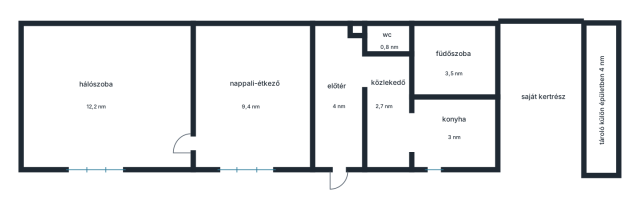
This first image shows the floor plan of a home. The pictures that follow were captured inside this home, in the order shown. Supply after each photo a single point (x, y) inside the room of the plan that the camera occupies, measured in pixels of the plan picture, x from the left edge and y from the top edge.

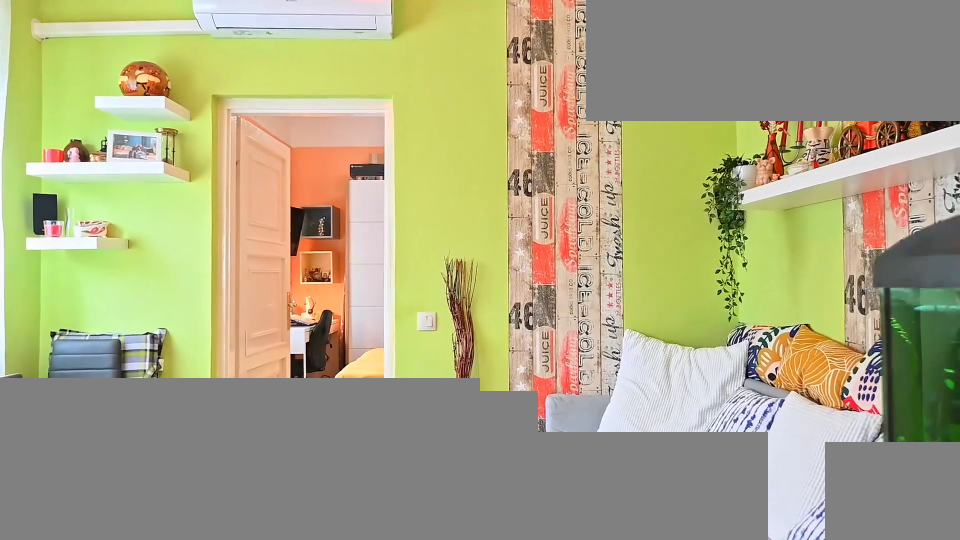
(253, 102)
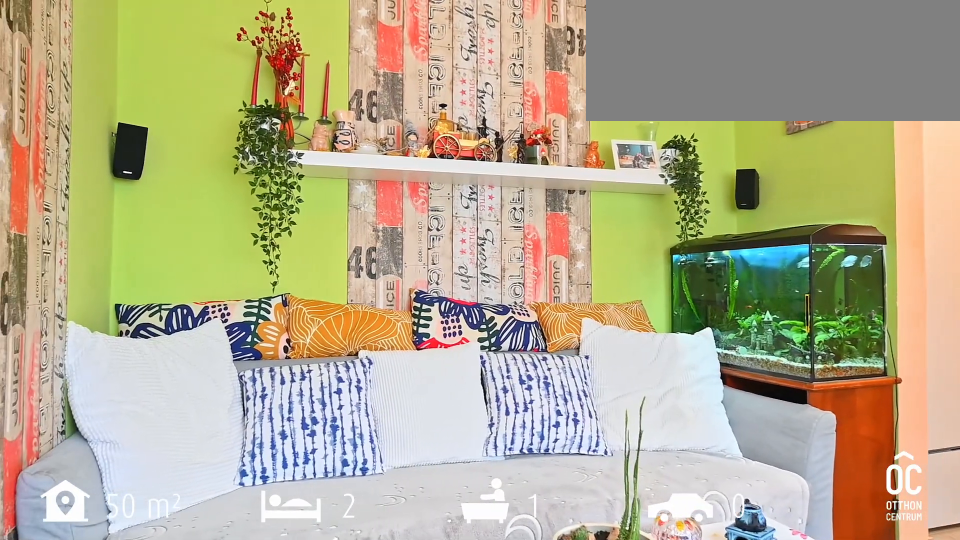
(253, 102)
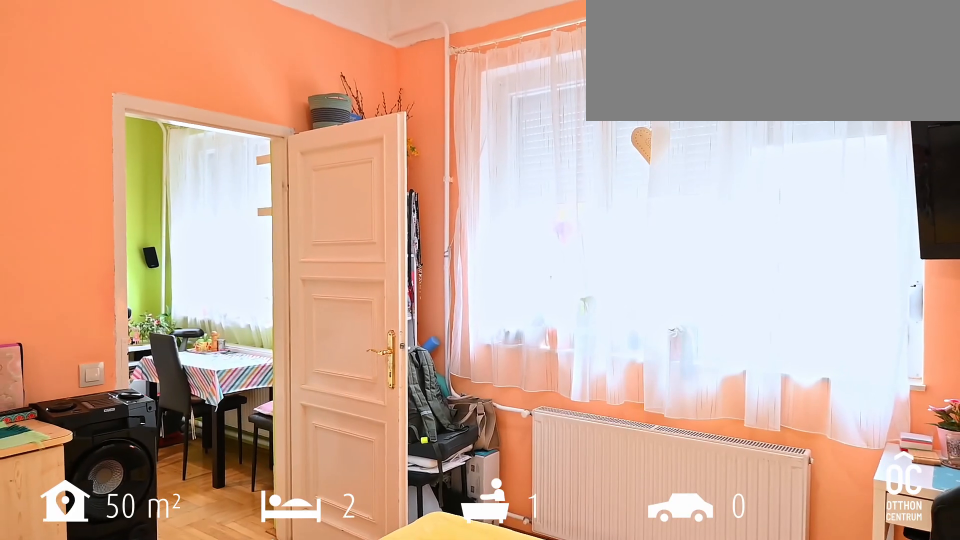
(105, 99)
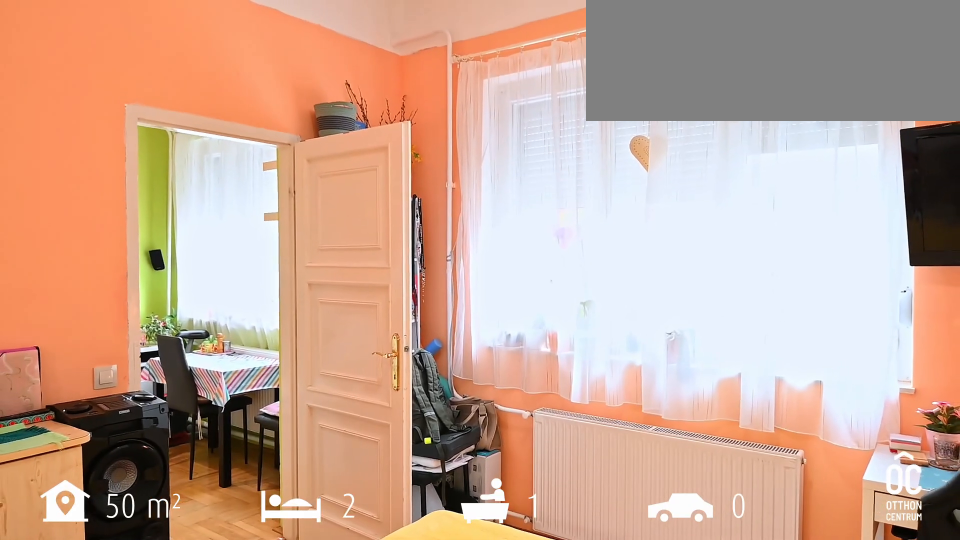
(105, 99)
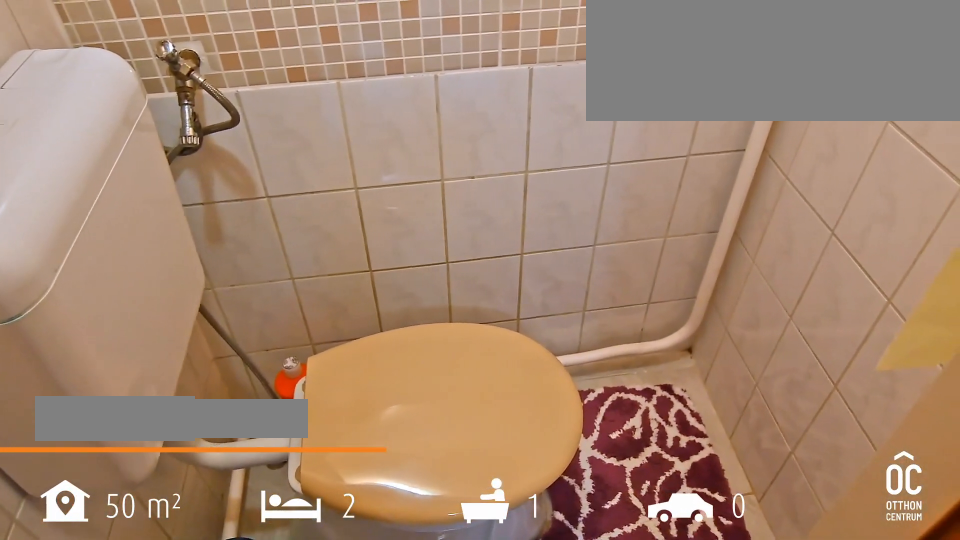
(386, 39)
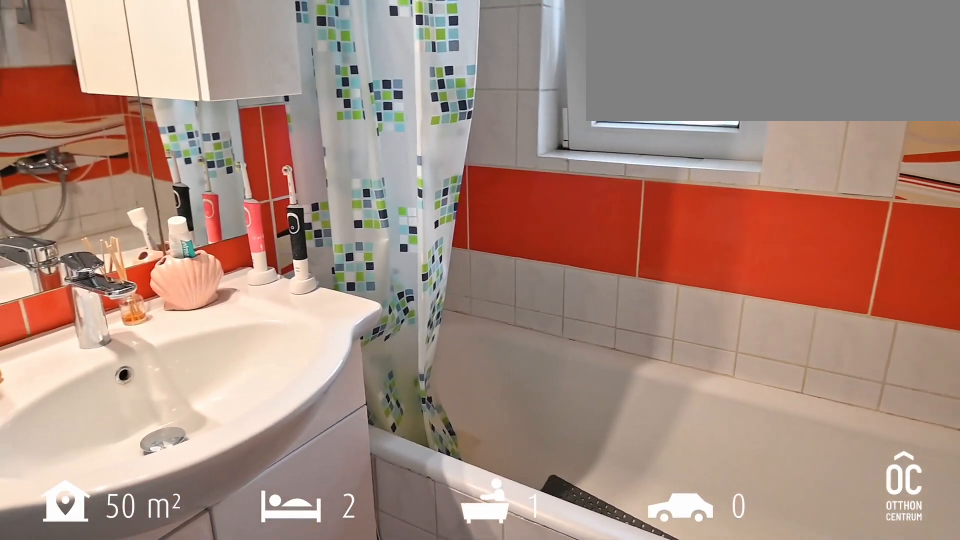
(454, 61)
